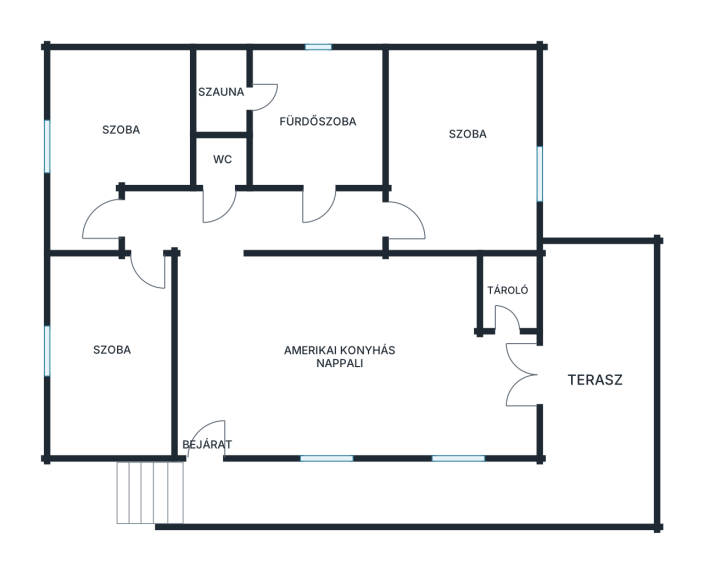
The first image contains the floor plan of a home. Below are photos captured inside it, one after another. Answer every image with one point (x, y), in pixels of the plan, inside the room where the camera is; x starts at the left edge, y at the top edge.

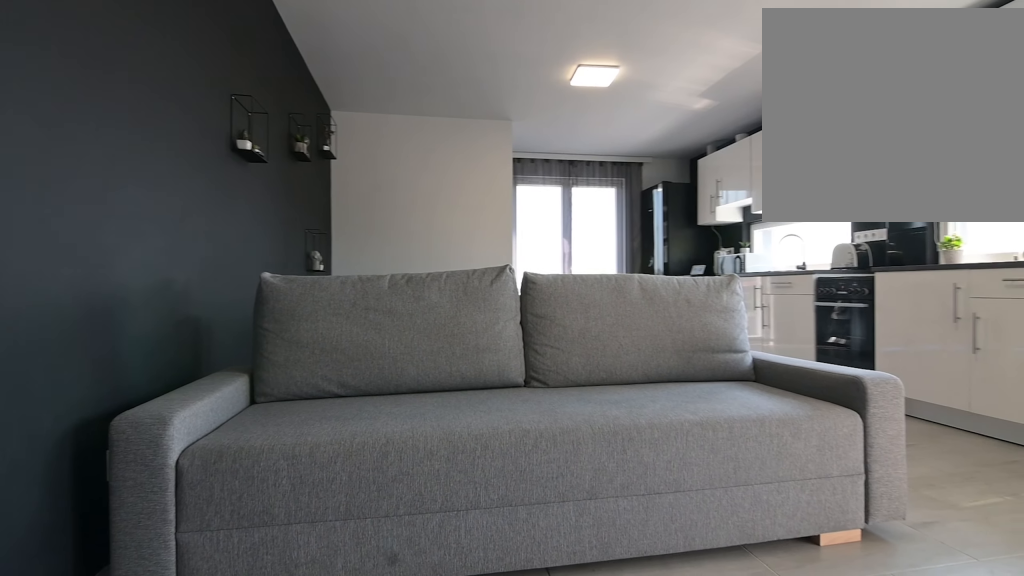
(263, 349)
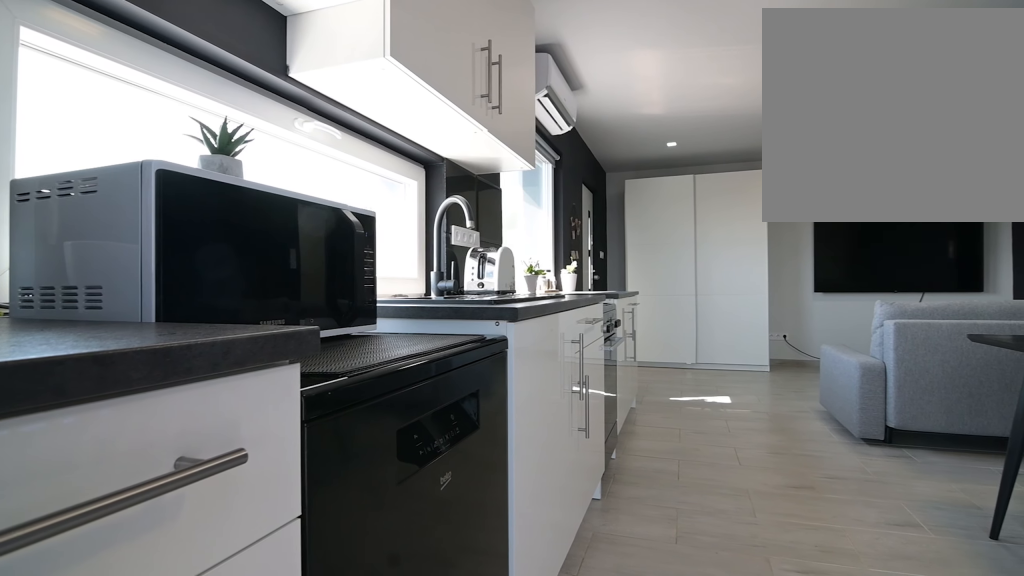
(263, 349)
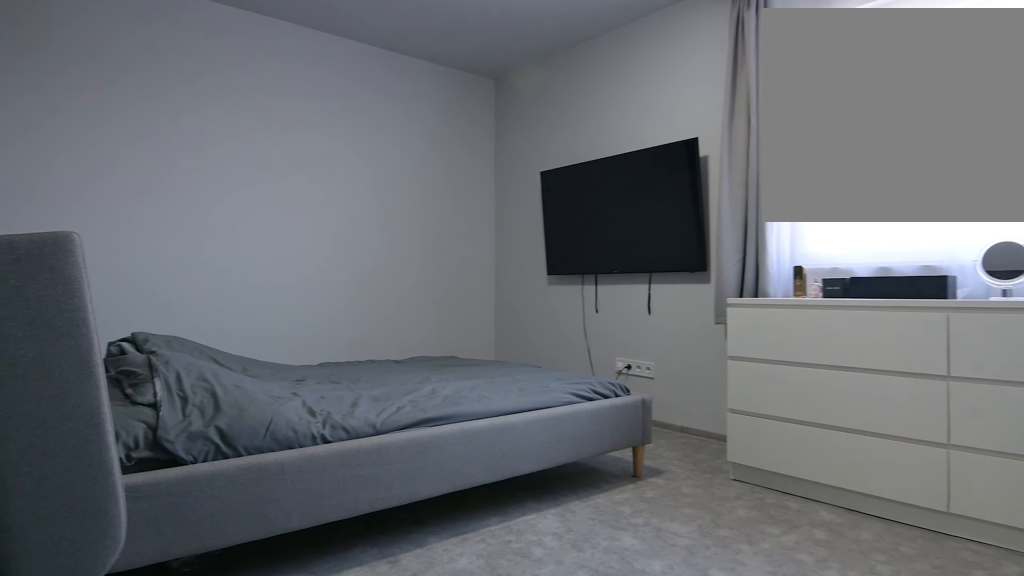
(457, 163)
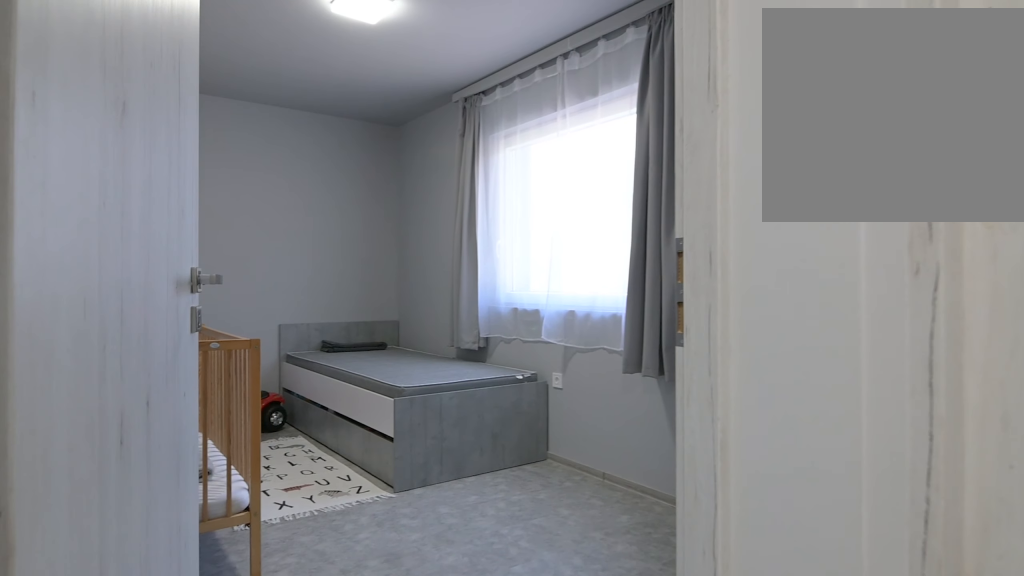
(116, 354)
